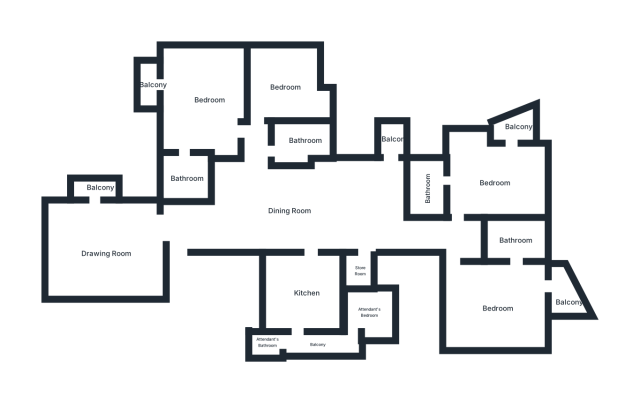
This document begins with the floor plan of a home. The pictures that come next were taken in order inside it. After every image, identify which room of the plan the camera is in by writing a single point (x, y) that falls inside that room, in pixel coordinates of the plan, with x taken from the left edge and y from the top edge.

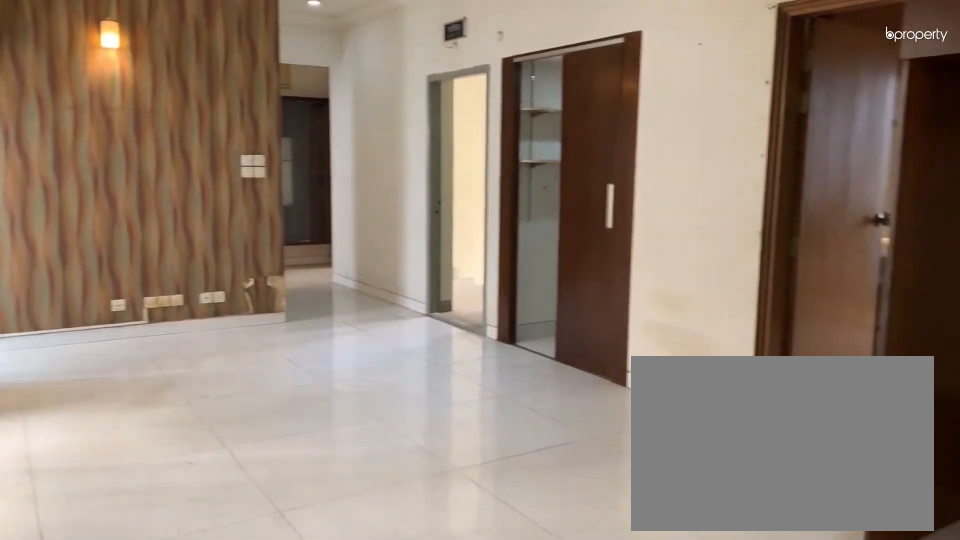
(289, 211)
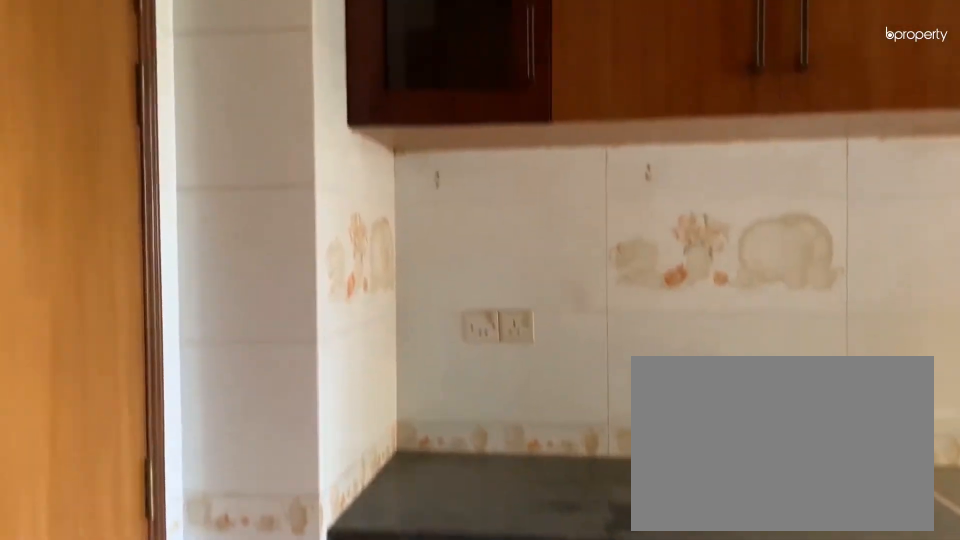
(309, 293)
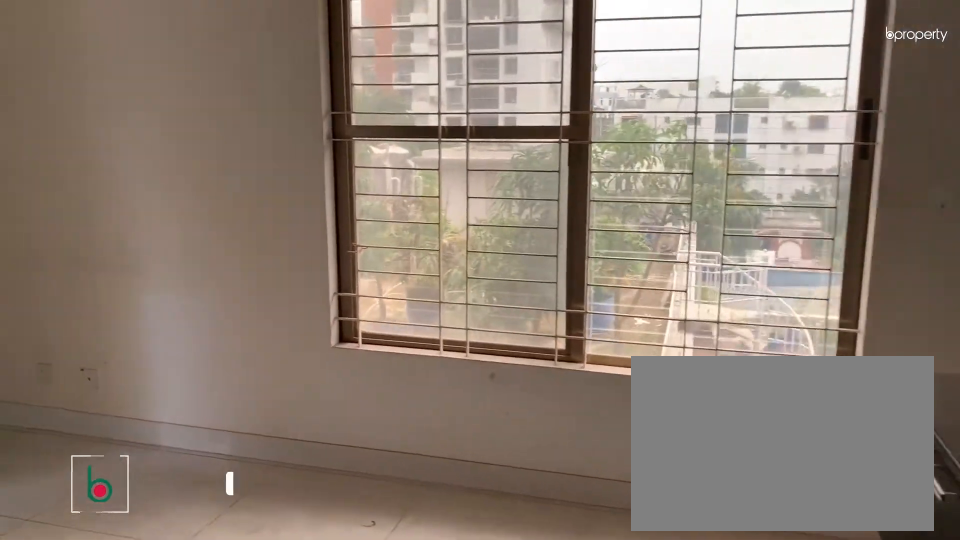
(495, 308)
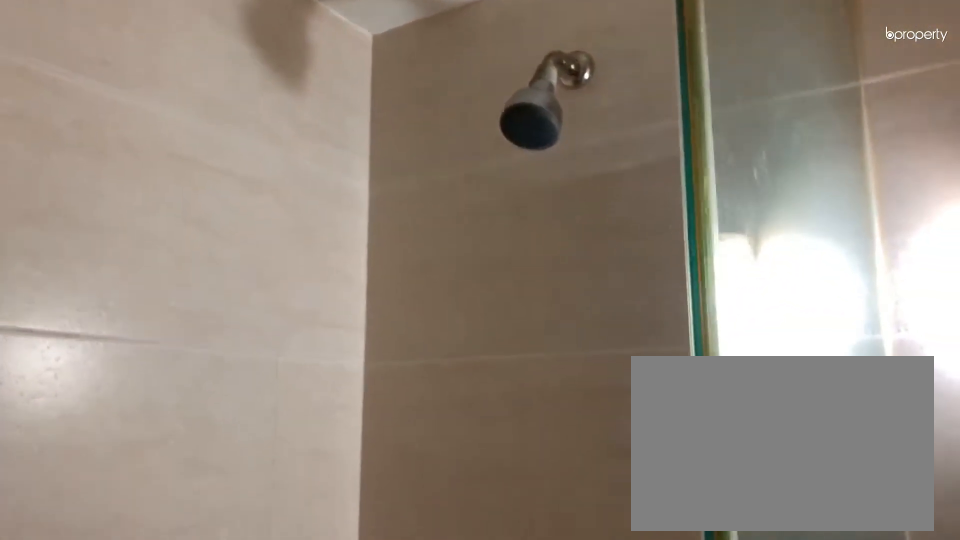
(517, 242)
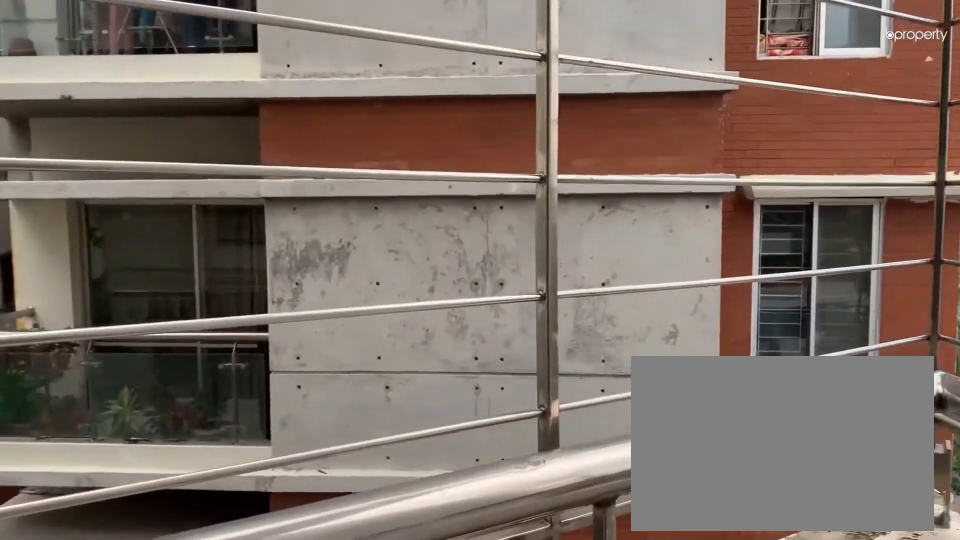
(567, 301)
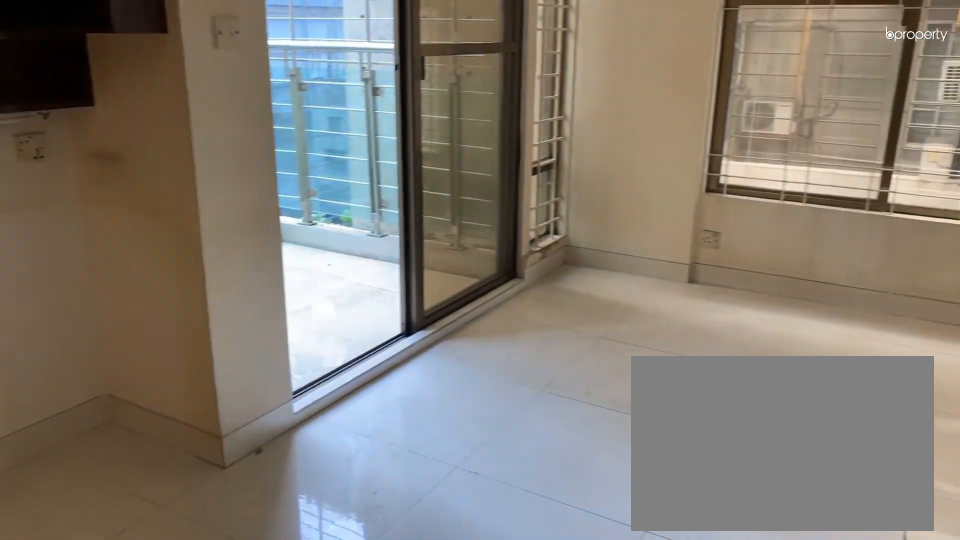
(496, 178)
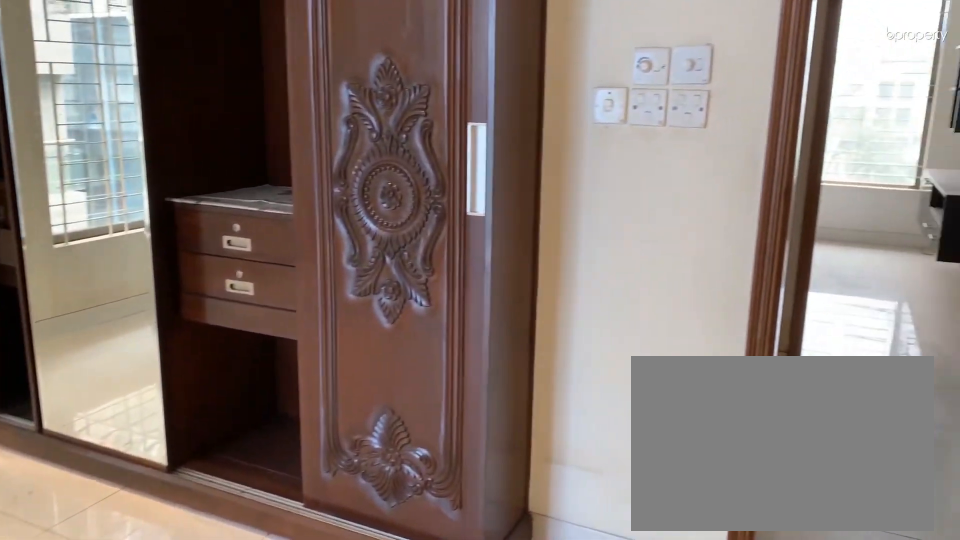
(496, 178)
